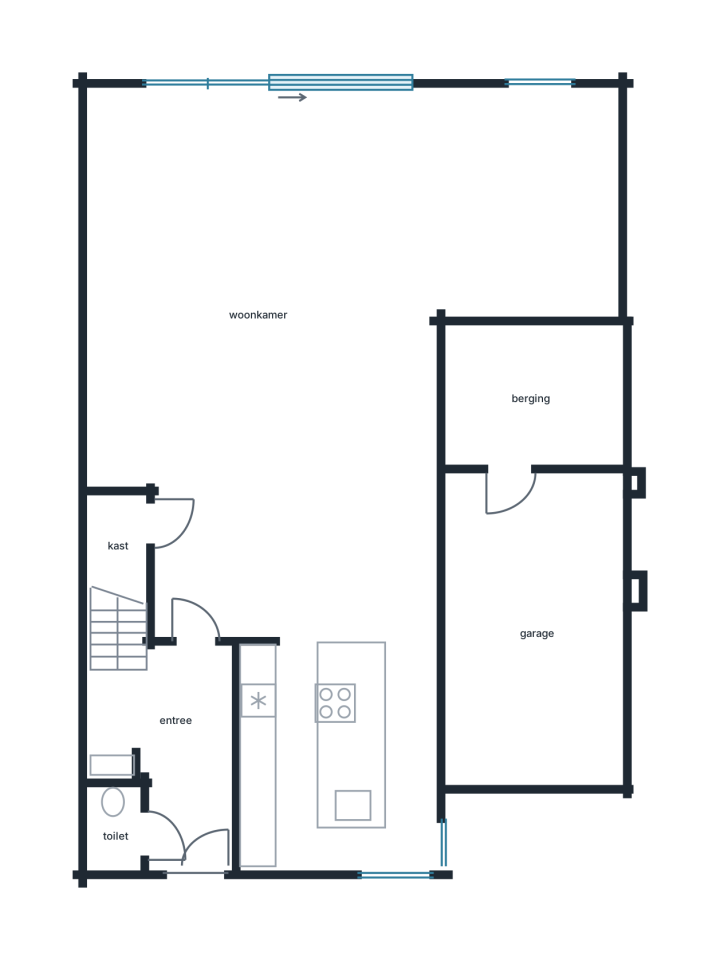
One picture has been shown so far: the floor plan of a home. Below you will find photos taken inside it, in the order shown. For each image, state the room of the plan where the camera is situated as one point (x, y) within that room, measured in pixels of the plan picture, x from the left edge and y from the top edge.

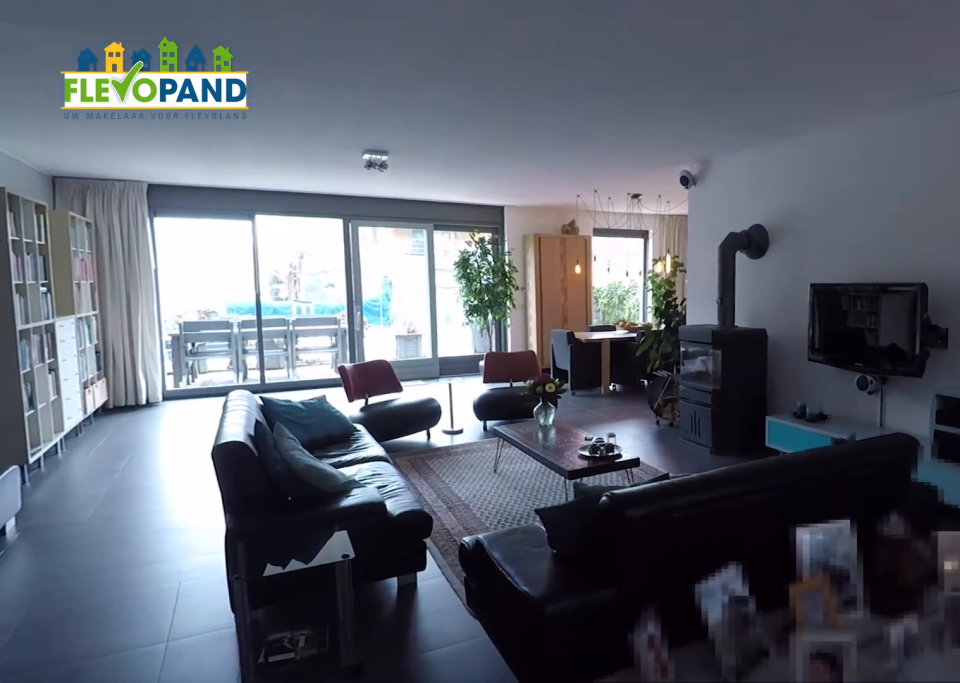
(318, 291)
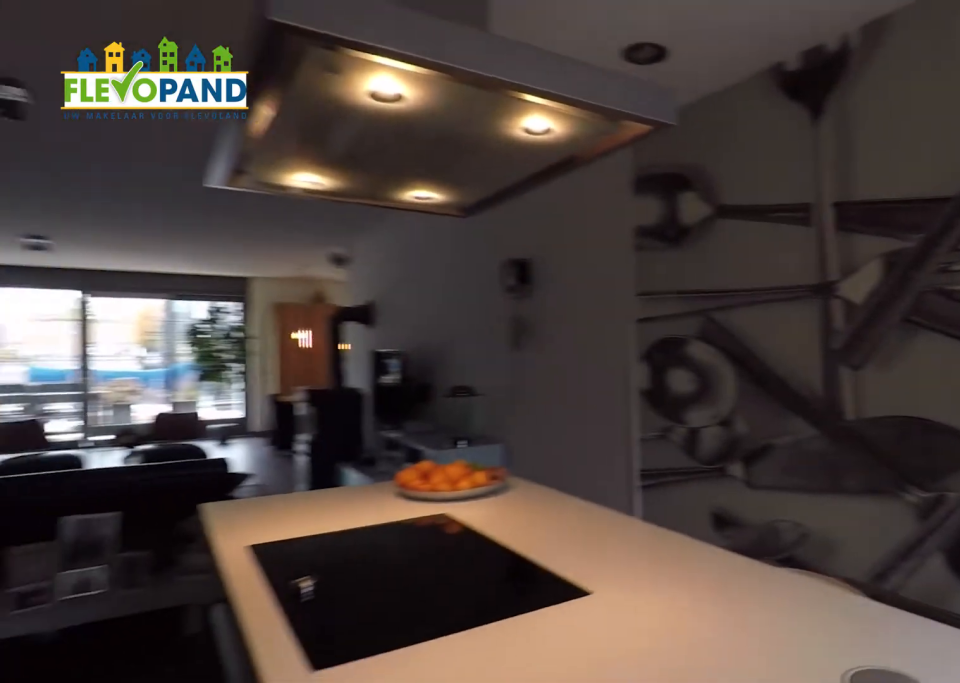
(337, 754)
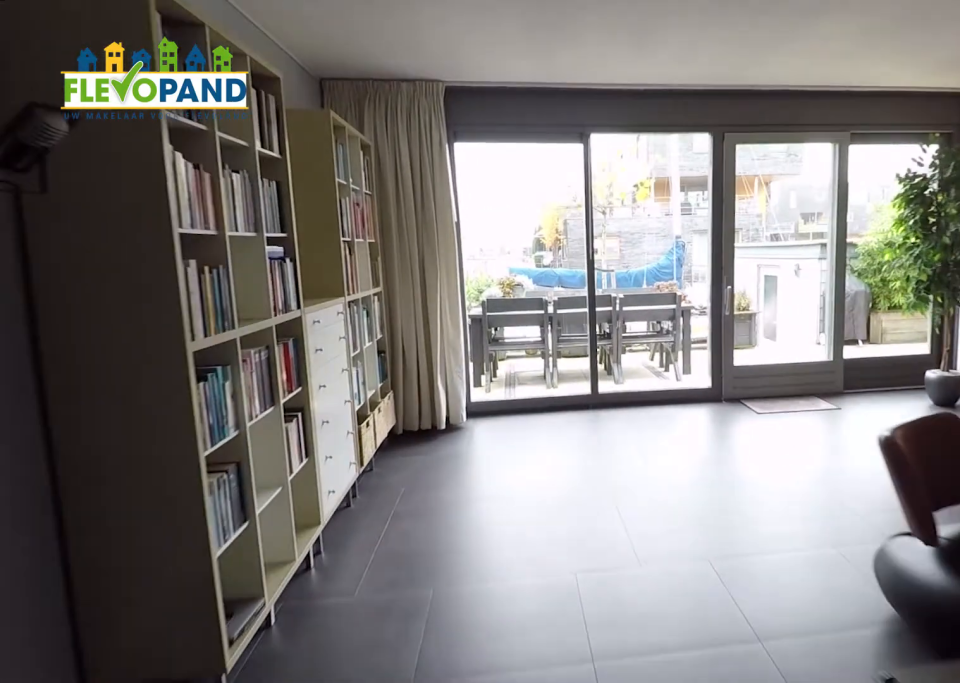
(318, 291)
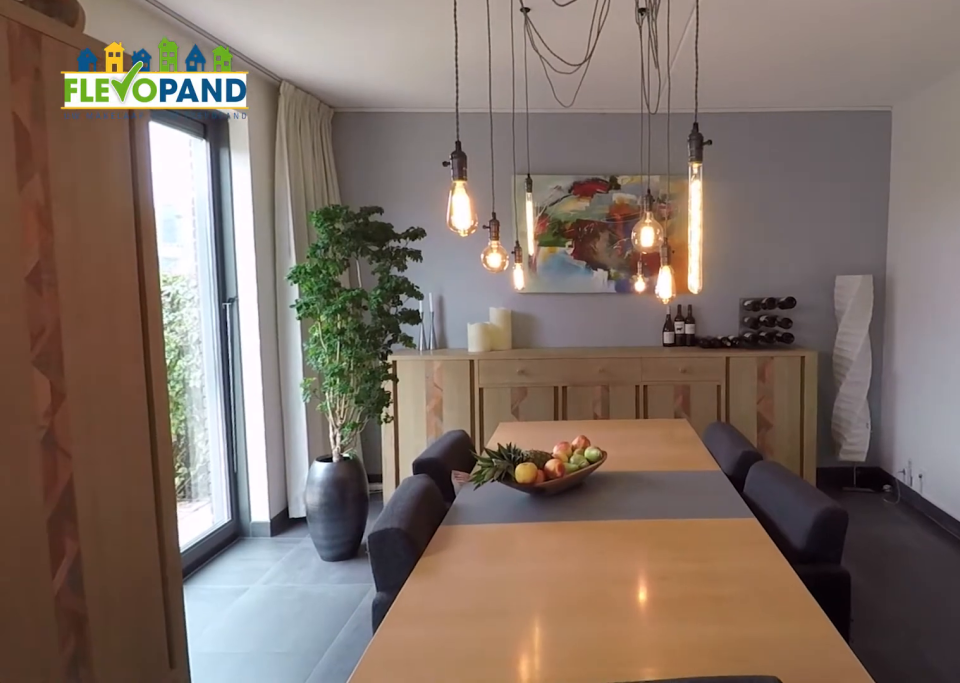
(318, 291)
